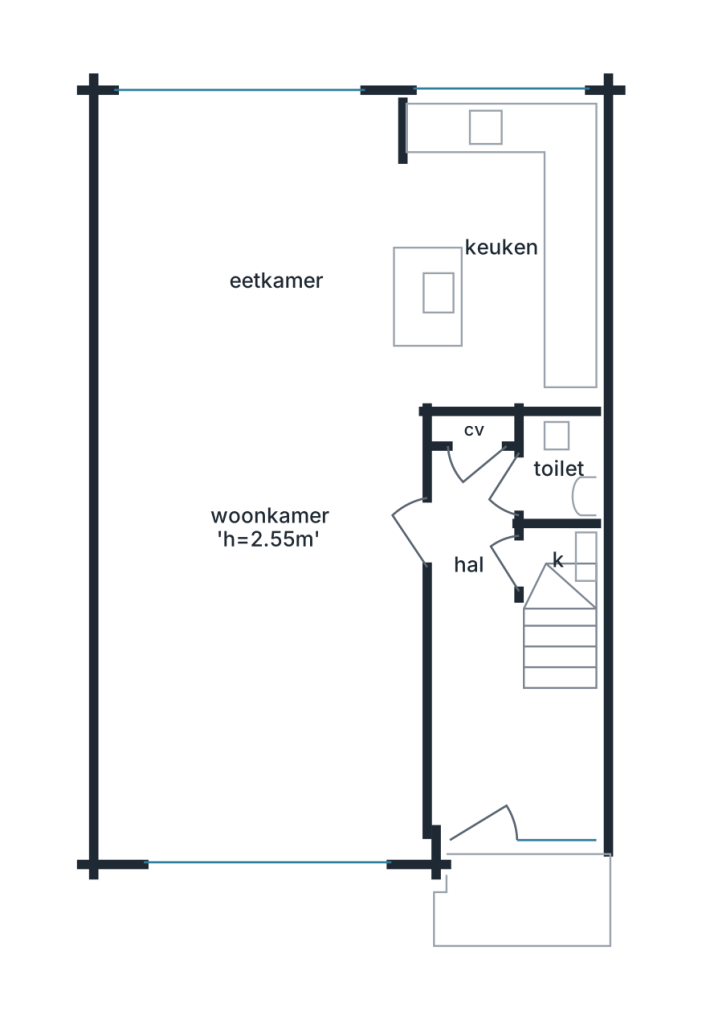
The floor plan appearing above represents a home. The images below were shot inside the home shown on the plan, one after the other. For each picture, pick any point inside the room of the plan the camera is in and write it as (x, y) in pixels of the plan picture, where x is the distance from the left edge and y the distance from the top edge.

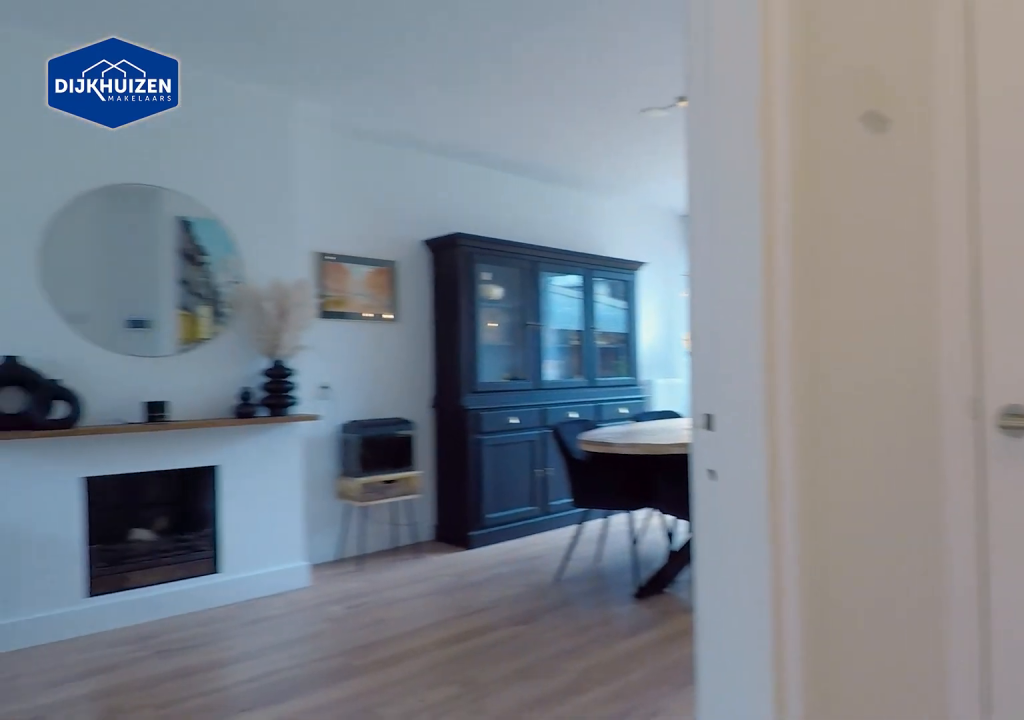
(495, 673)
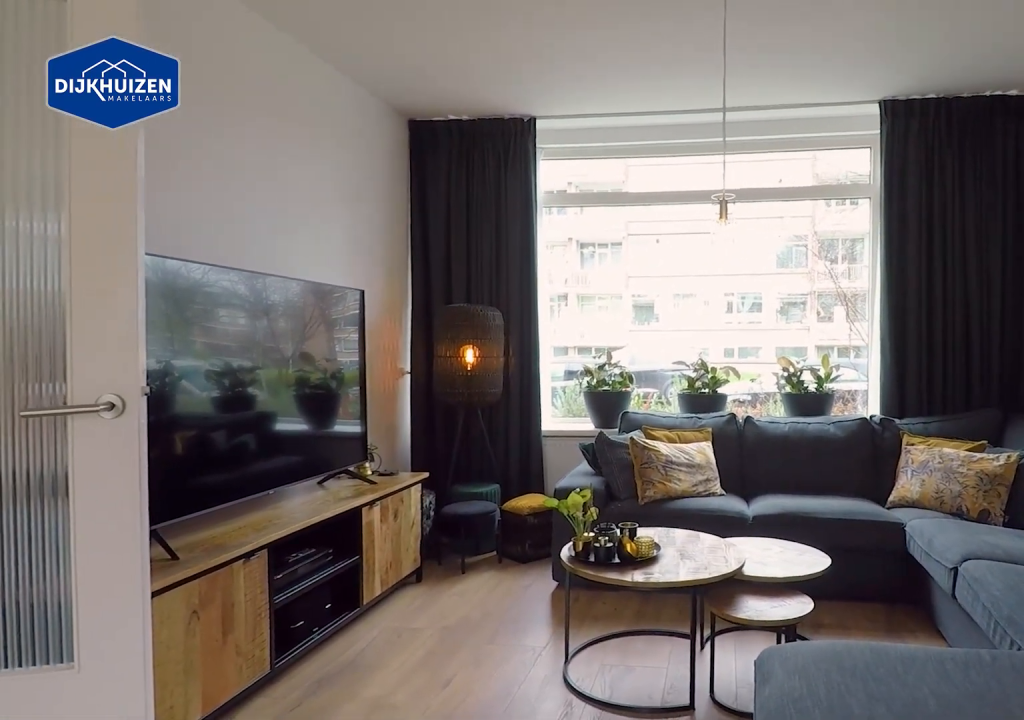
(251, 514)
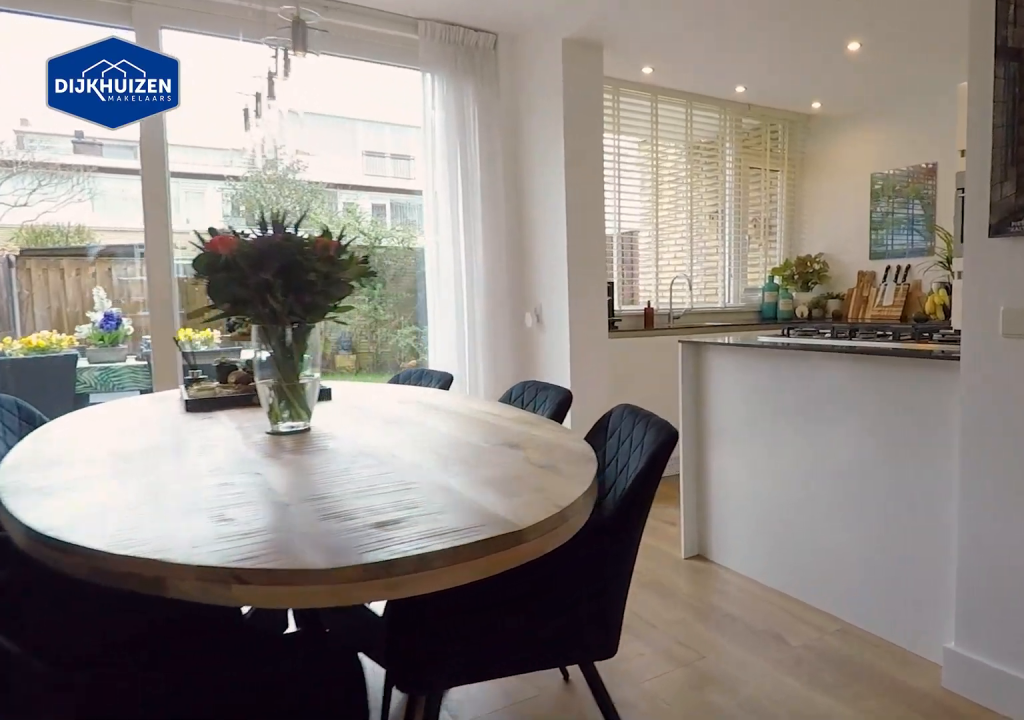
(252, 514)
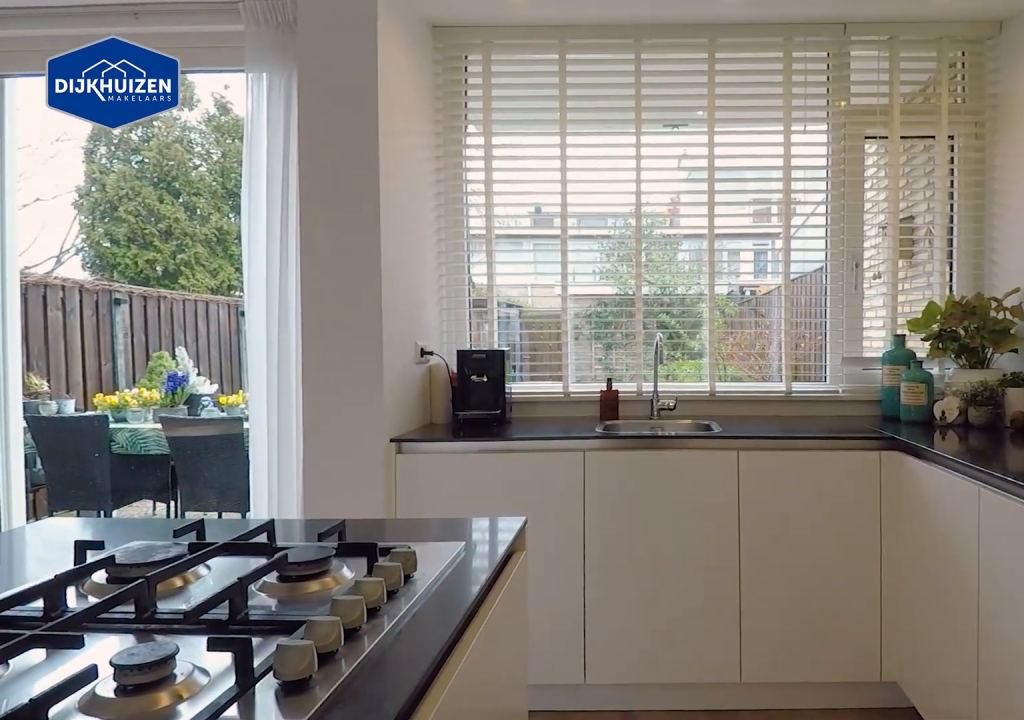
(495, 254)
